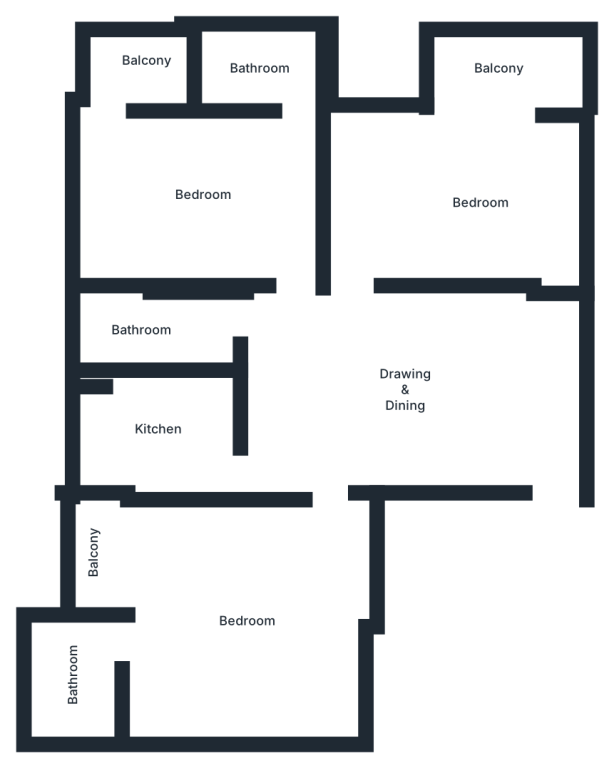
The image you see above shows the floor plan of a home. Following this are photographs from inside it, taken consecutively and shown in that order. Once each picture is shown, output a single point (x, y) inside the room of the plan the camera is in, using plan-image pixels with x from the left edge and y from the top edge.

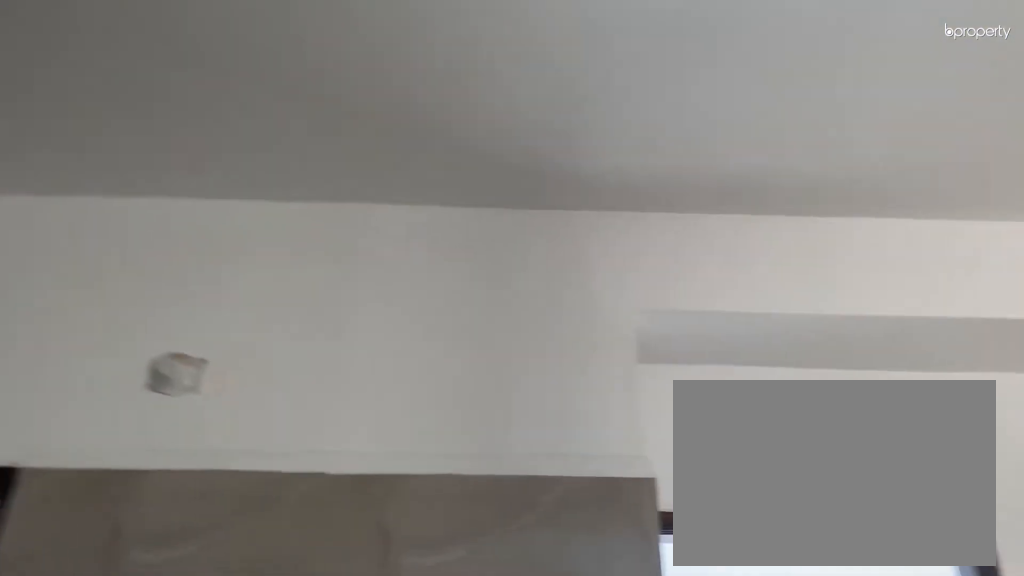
(407, 373)
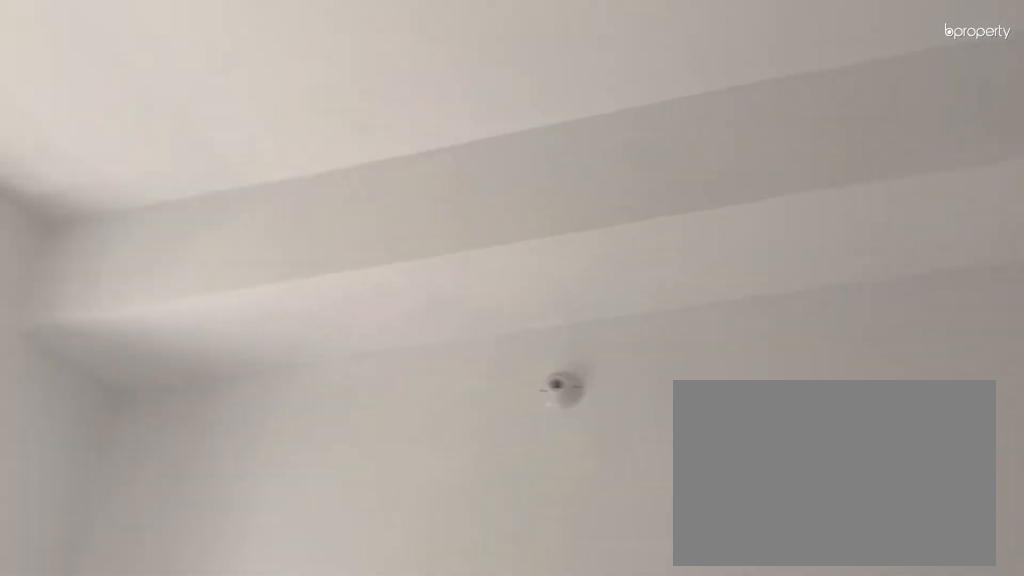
(485, 199)
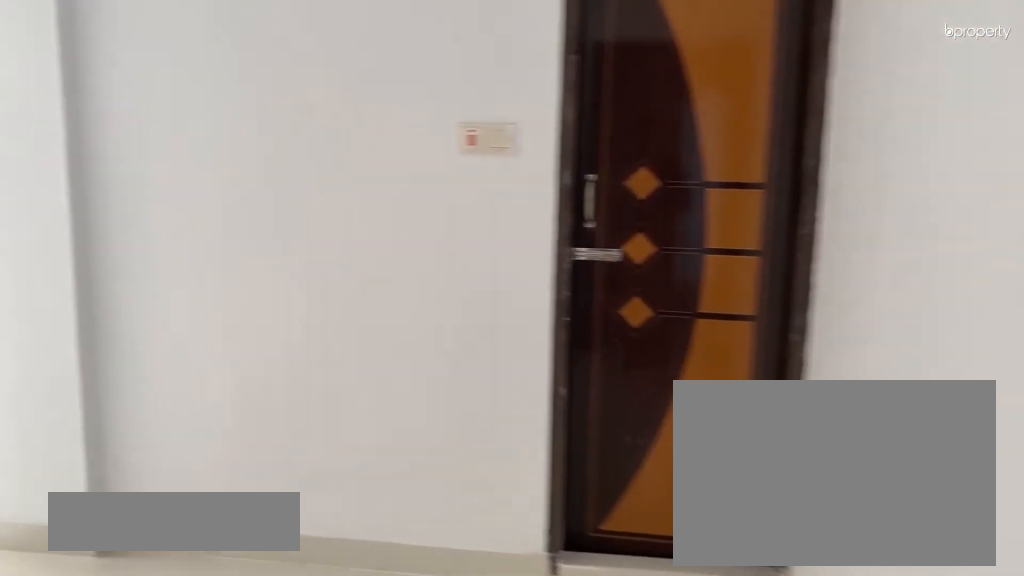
(210, 190)
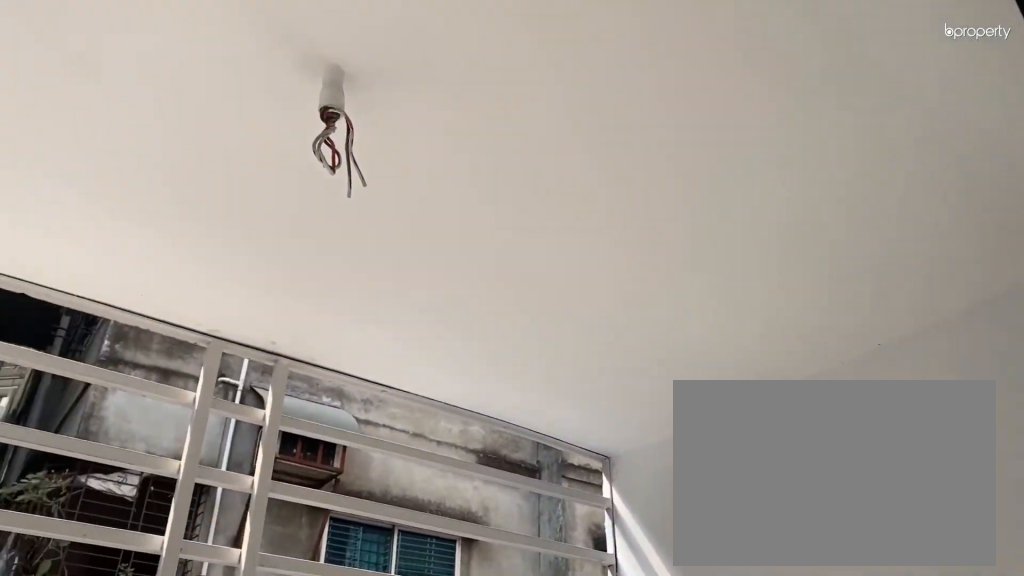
(144, 63)
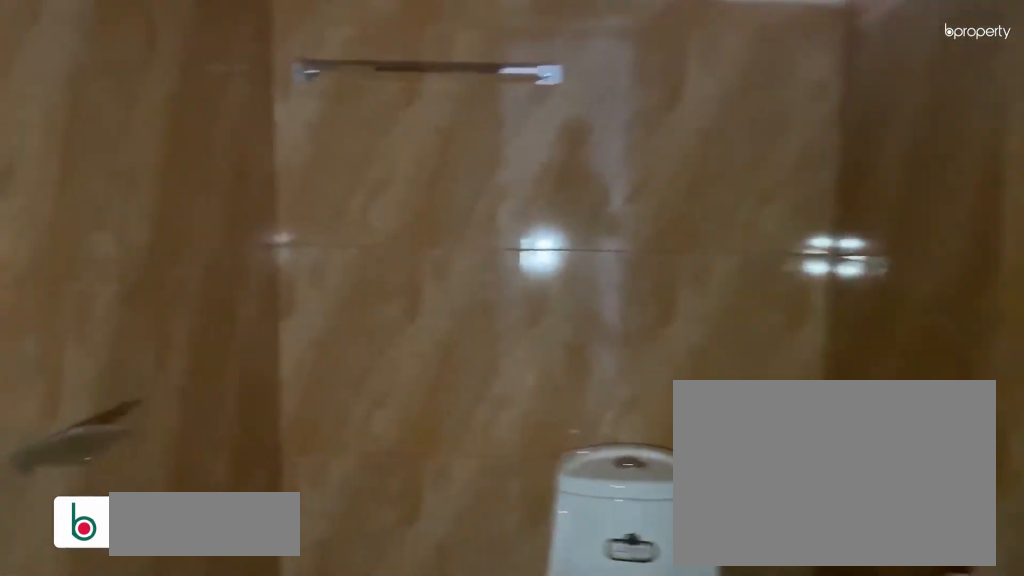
(157, 329)
